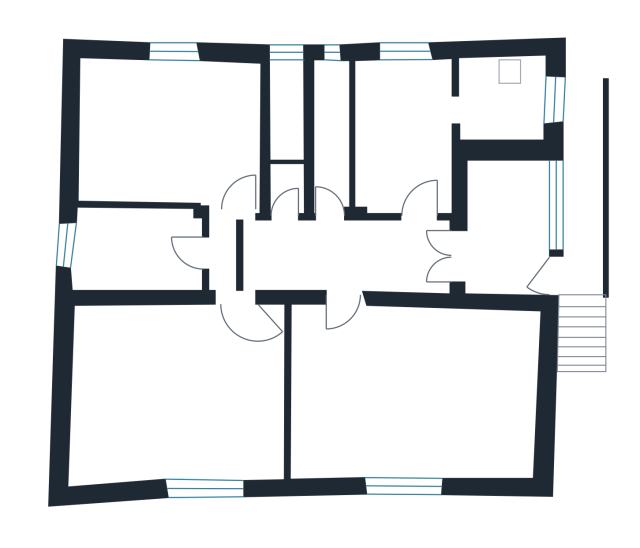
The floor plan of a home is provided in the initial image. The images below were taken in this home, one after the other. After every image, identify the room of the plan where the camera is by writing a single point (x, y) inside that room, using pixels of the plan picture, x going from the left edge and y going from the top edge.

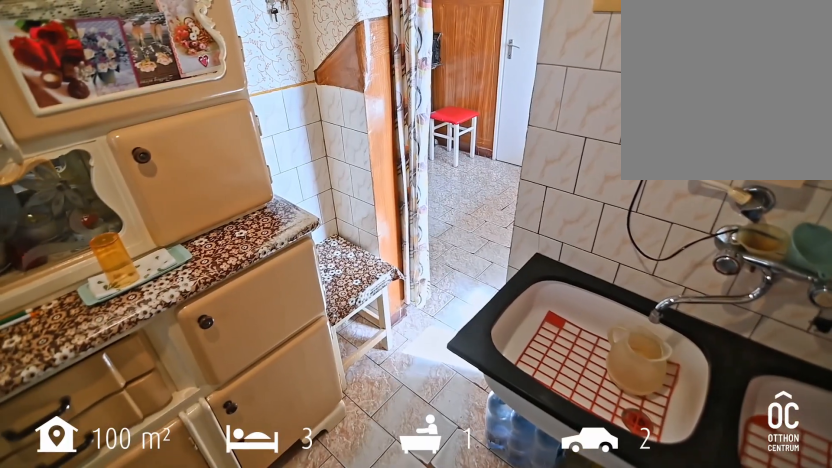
(501, 96)
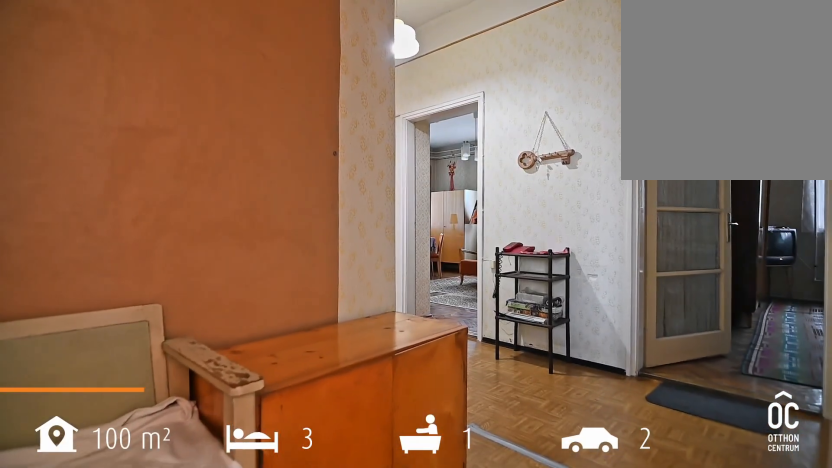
(346, 252)
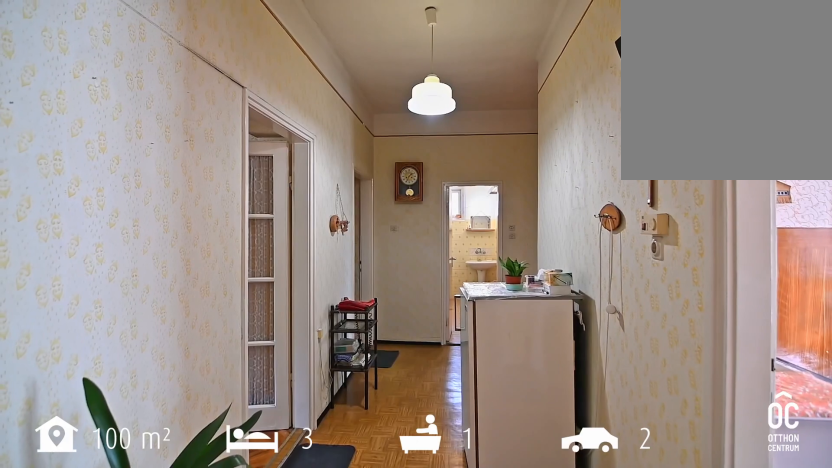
(346, 252)
